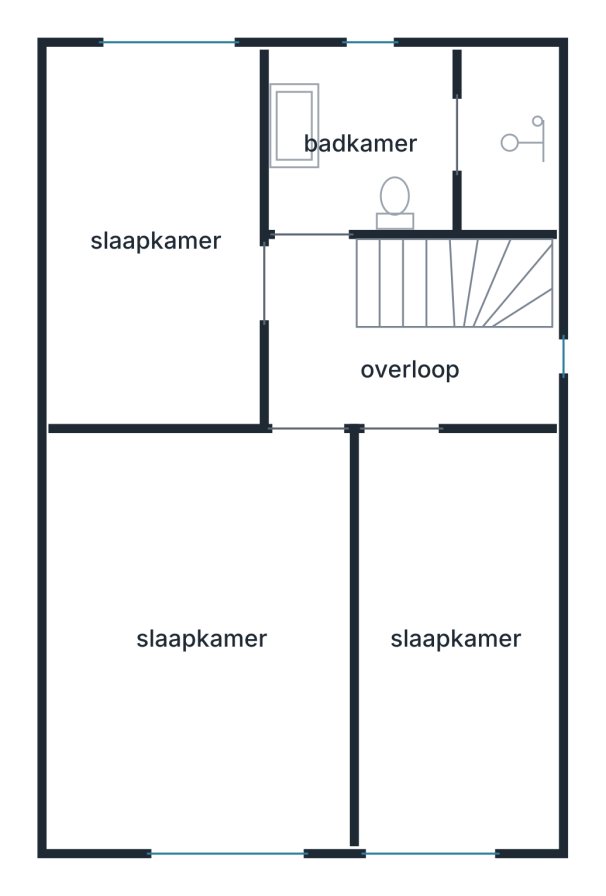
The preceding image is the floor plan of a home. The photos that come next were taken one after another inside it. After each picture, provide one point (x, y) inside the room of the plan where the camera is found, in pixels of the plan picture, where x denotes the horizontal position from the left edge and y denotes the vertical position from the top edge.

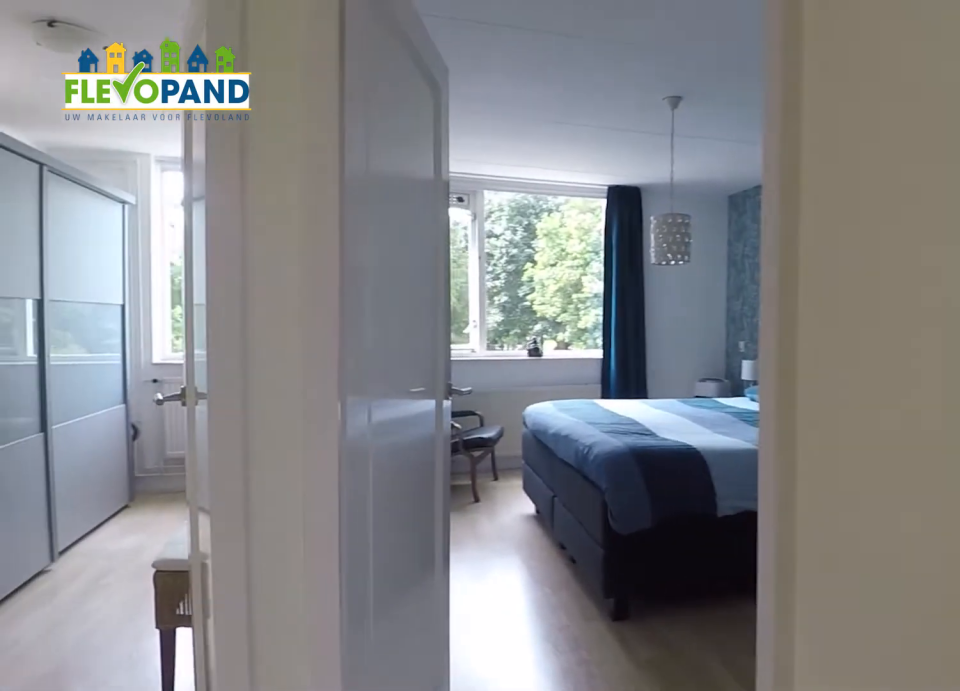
(387, 357)
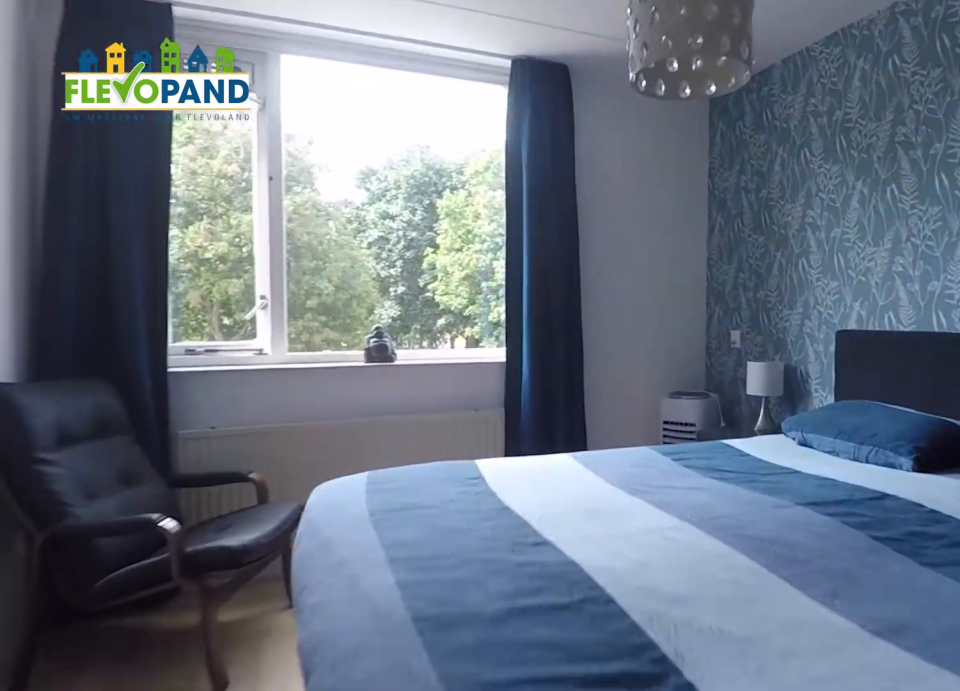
(210, 553)
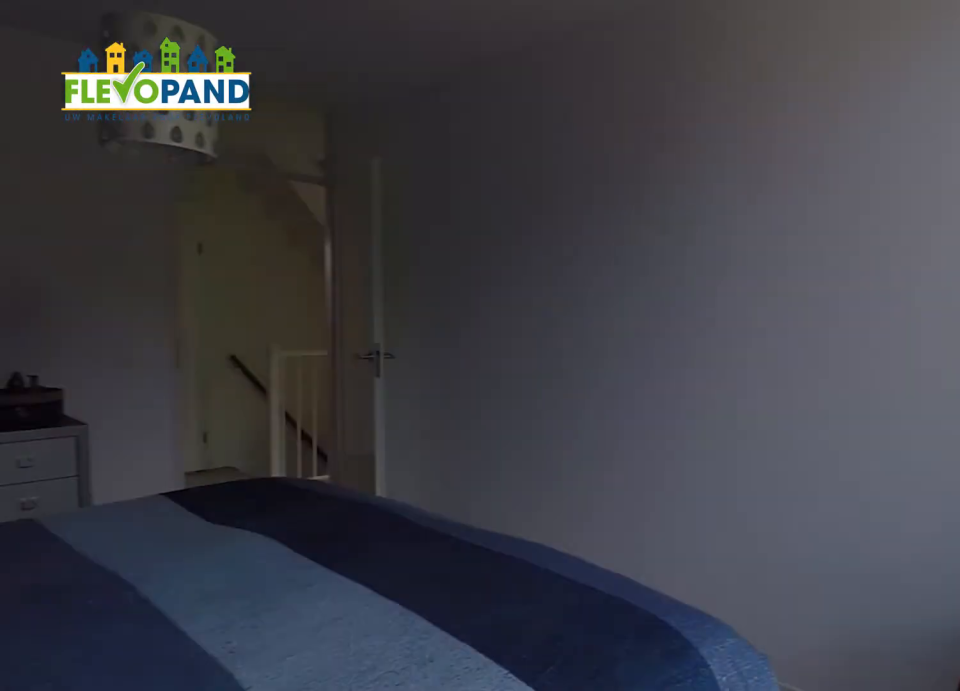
(210, 553)
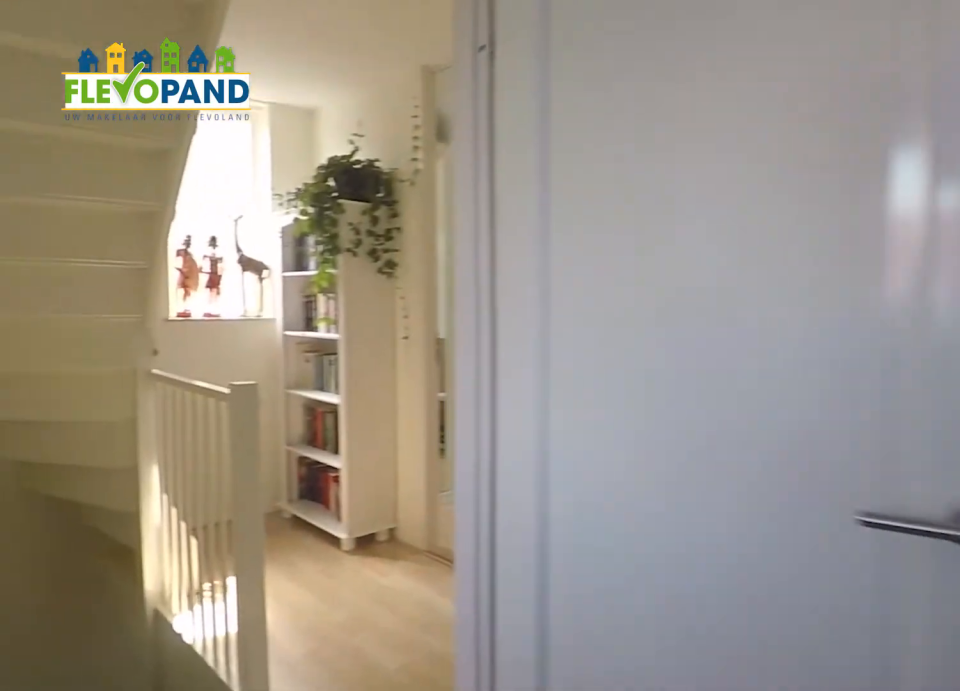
(155, 235)
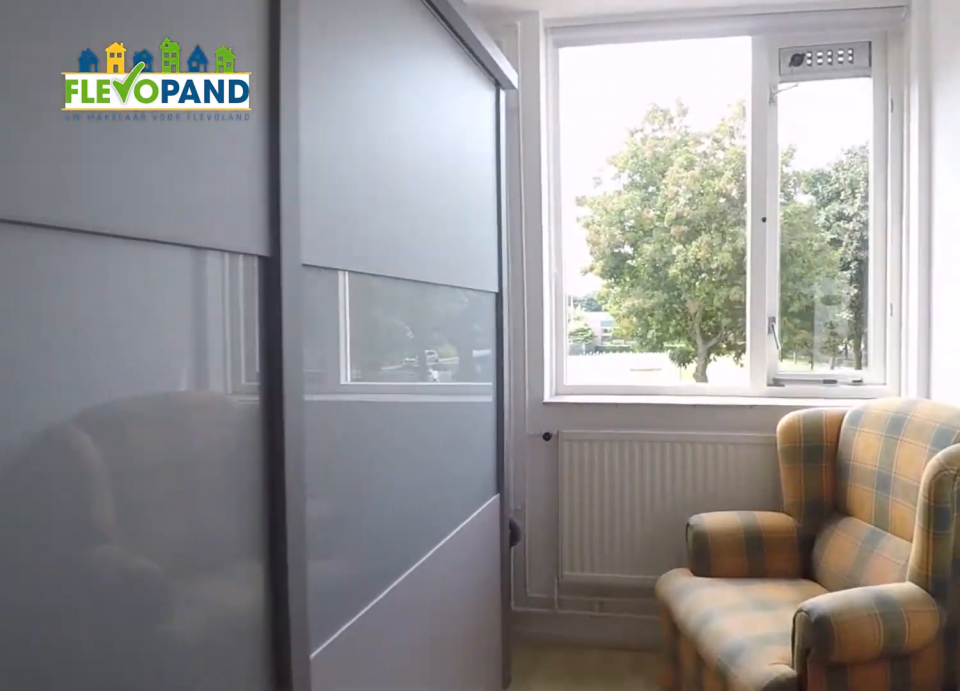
(456, 639)
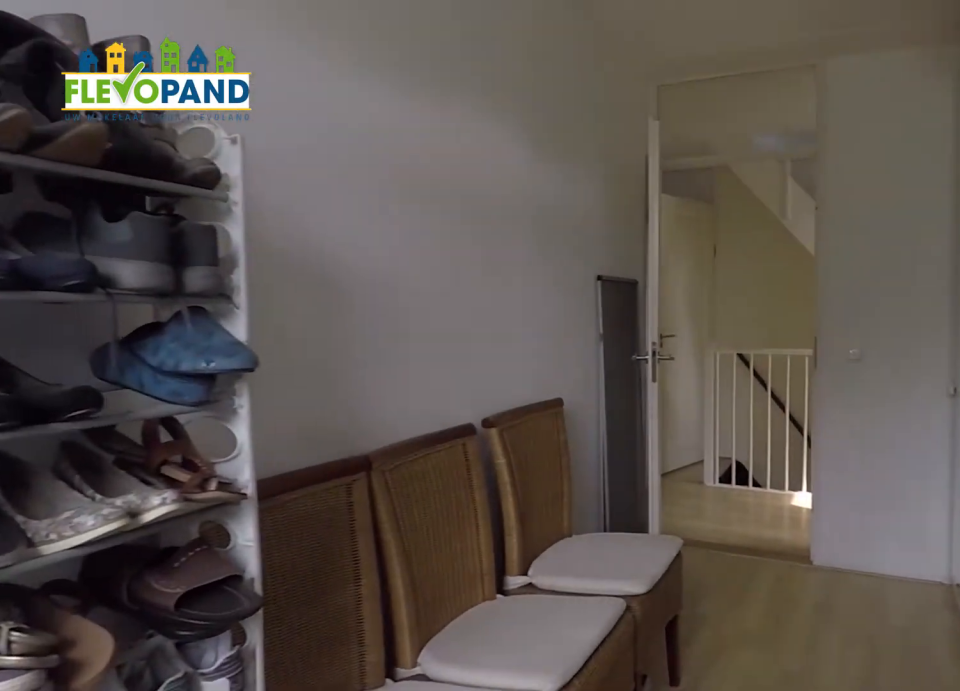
(456, 639)
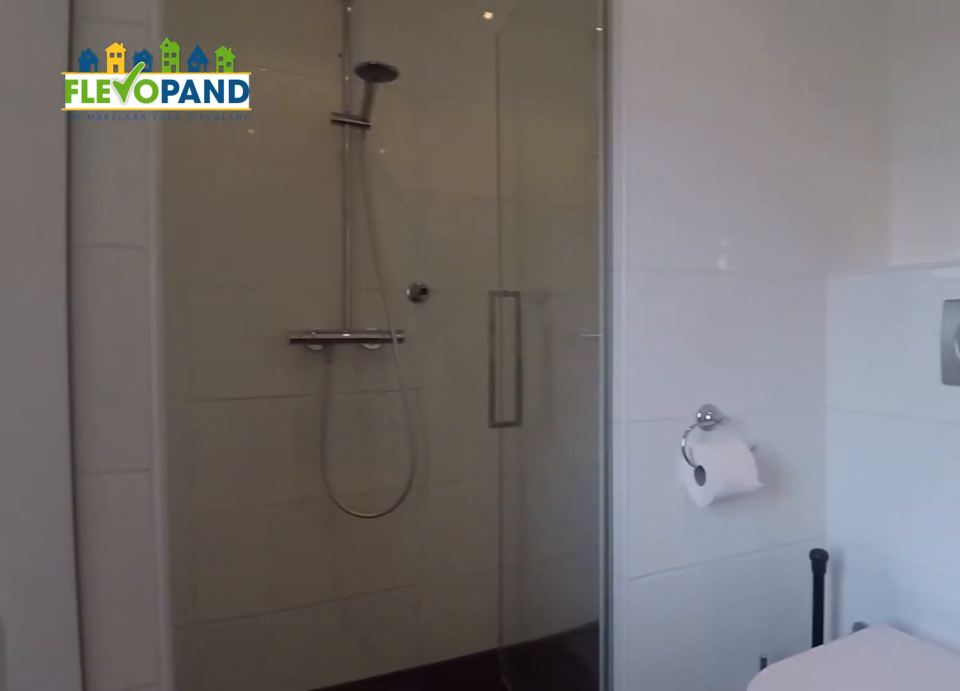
(293, 125)
